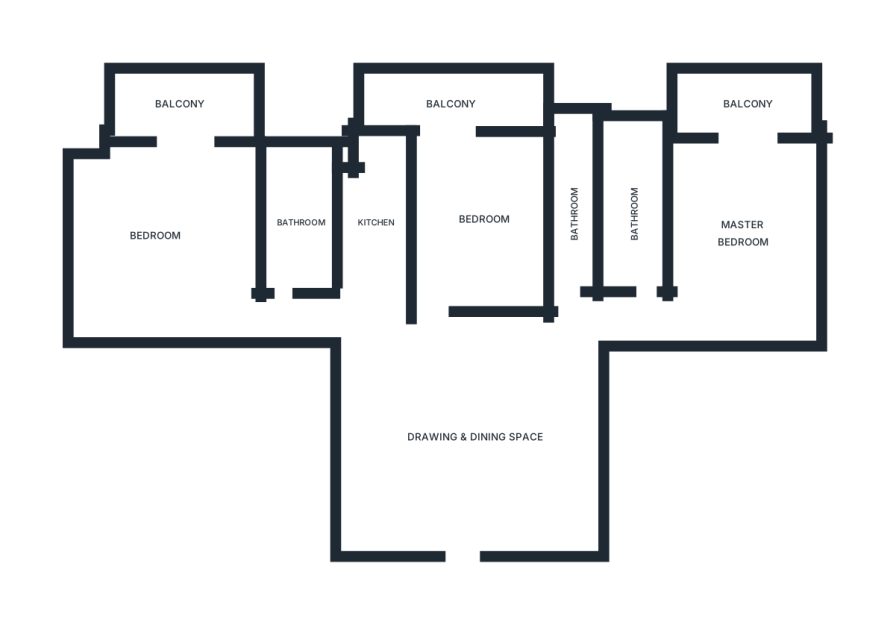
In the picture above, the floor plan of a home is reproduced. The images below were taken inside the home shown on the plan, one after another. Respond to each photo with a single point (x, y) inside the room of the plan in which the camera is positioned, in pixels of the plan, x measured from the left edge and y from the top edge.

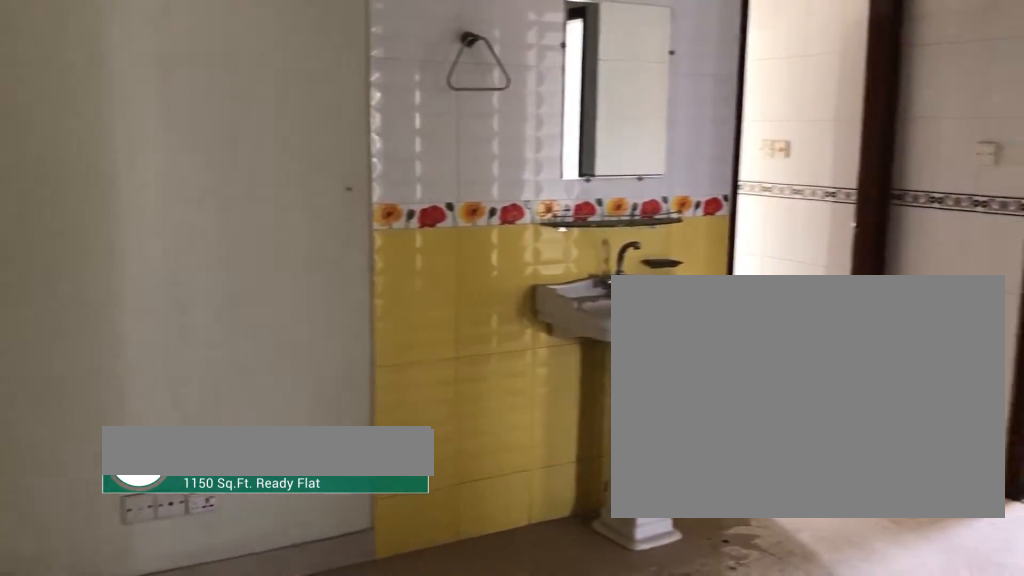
(466, 424)
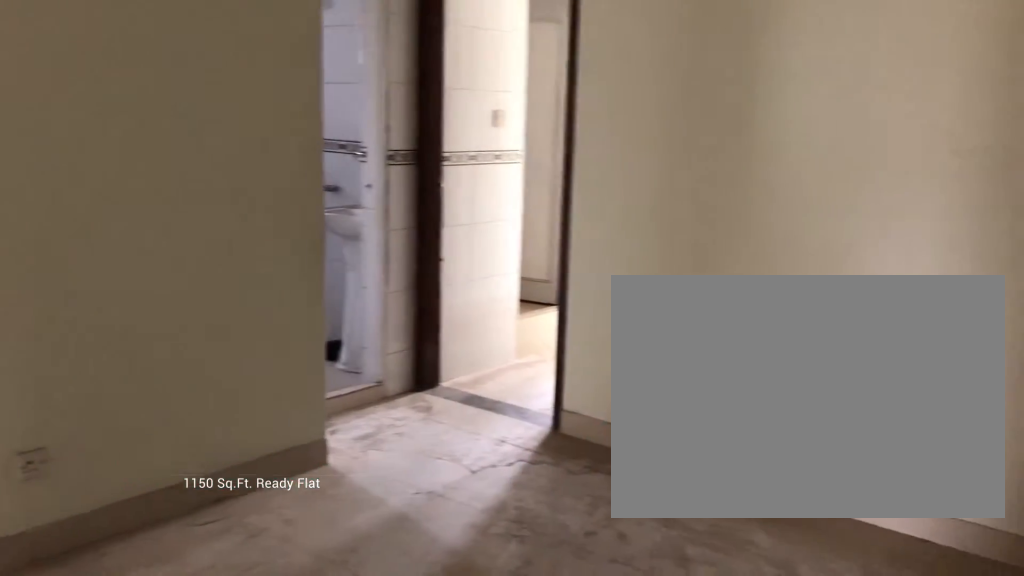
(466, 424)
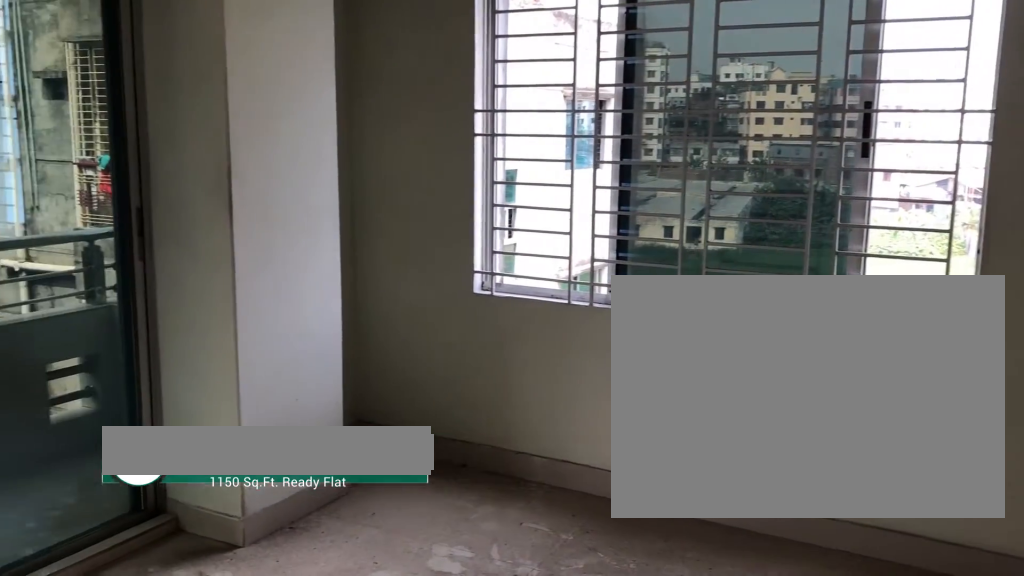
(739, 259)
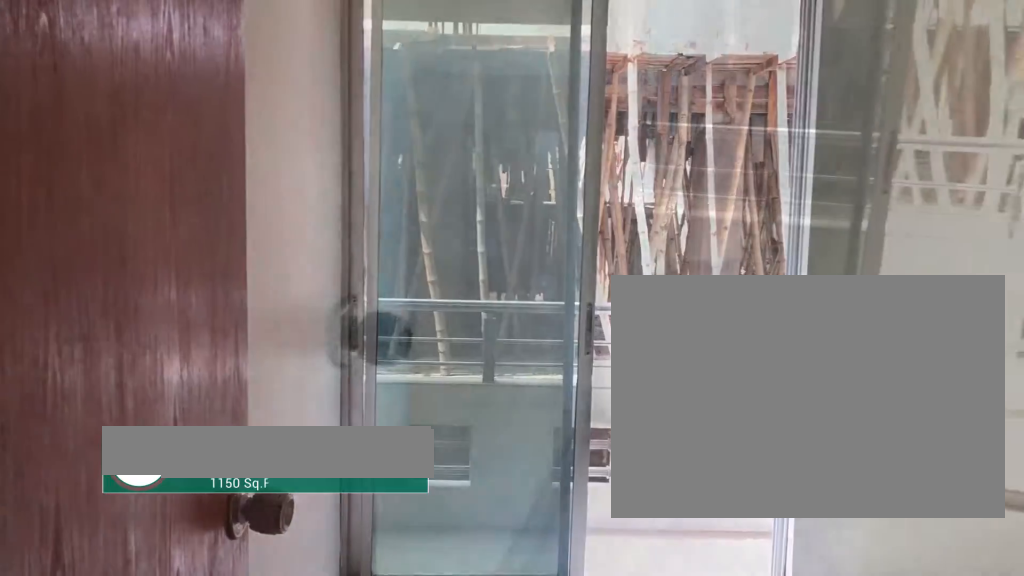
(483, 221)
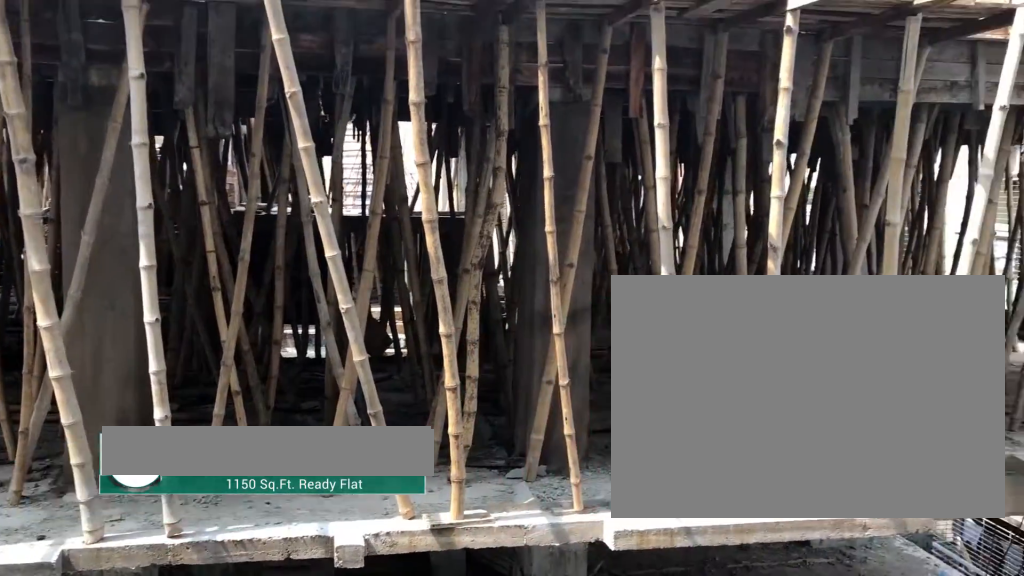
(448, 105)
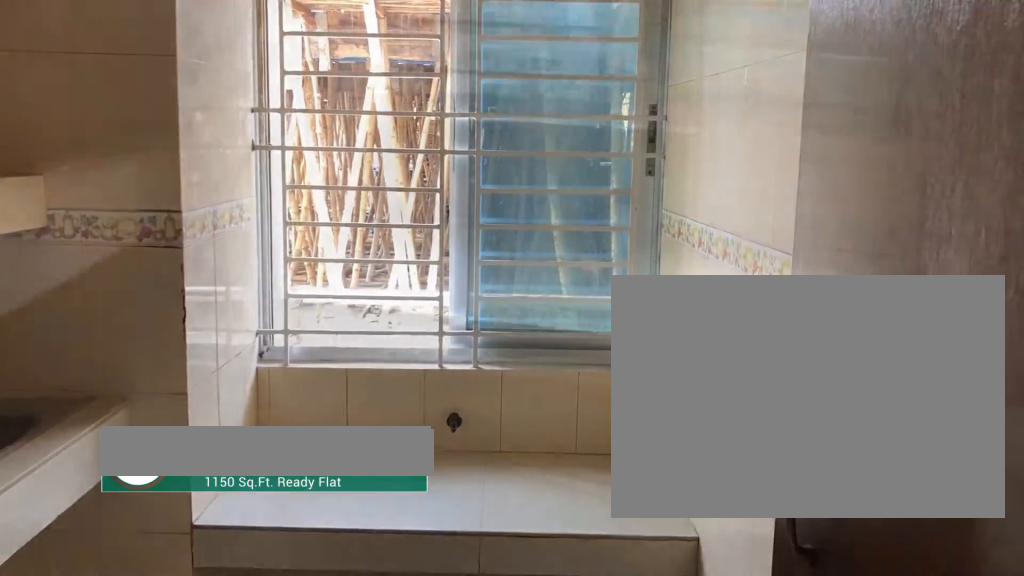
(375, 219)
